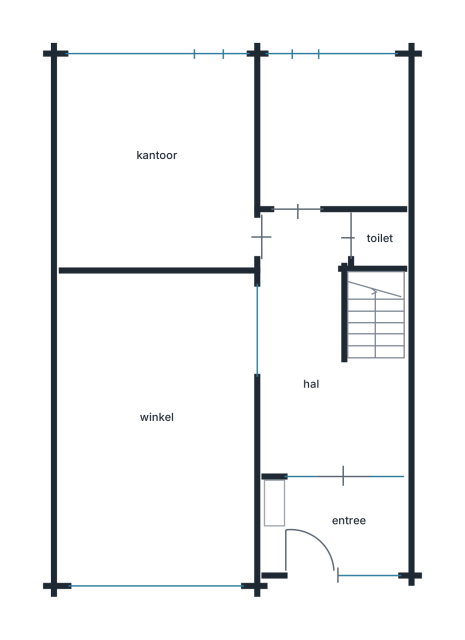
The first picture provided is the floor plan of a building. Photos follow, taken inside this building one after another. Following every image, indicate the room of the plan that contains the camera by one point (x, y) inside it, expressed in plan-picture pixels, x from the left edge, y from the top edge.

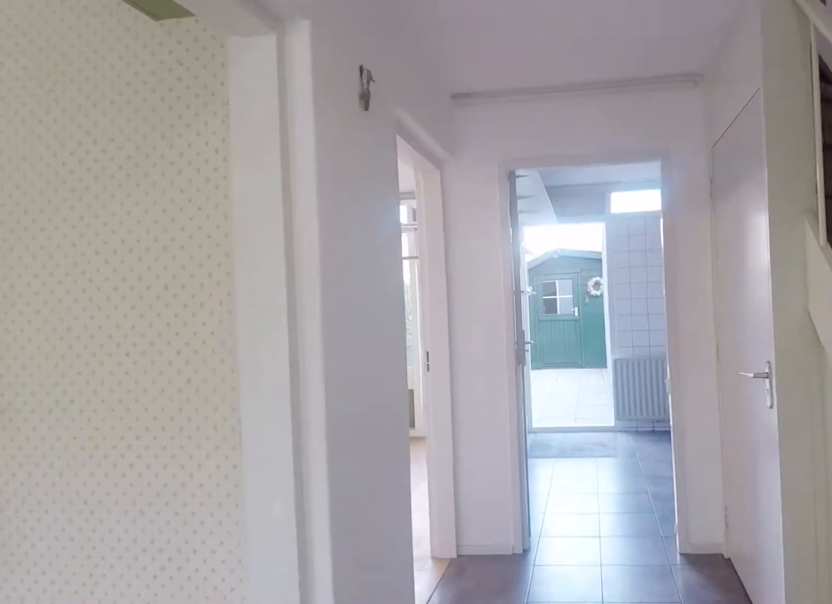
(328, 413)
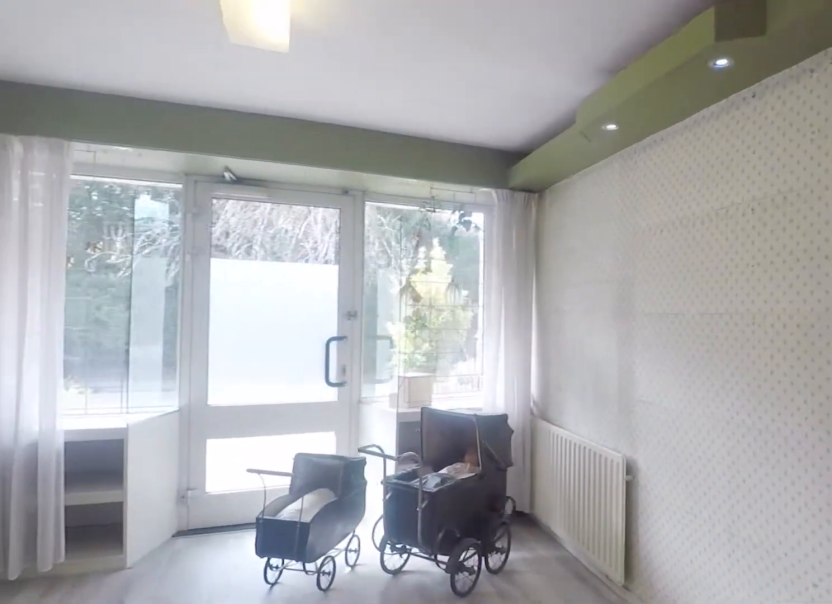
(155, 427)
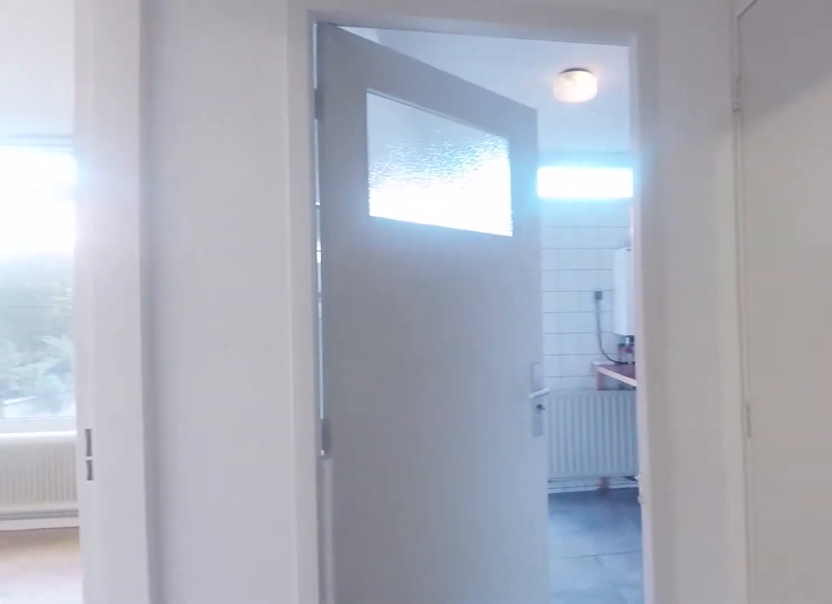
(328, 413)
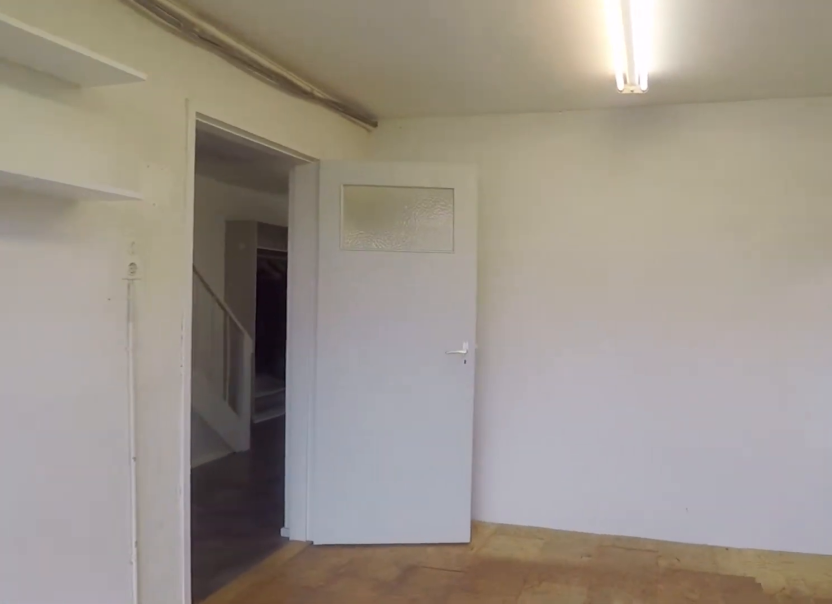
(165, 155)
